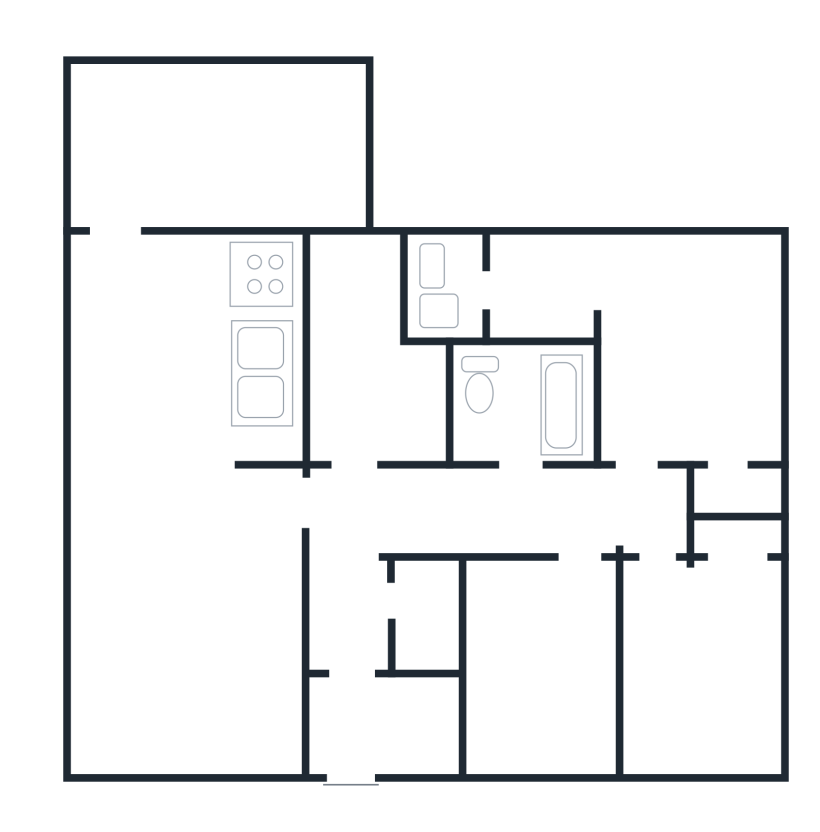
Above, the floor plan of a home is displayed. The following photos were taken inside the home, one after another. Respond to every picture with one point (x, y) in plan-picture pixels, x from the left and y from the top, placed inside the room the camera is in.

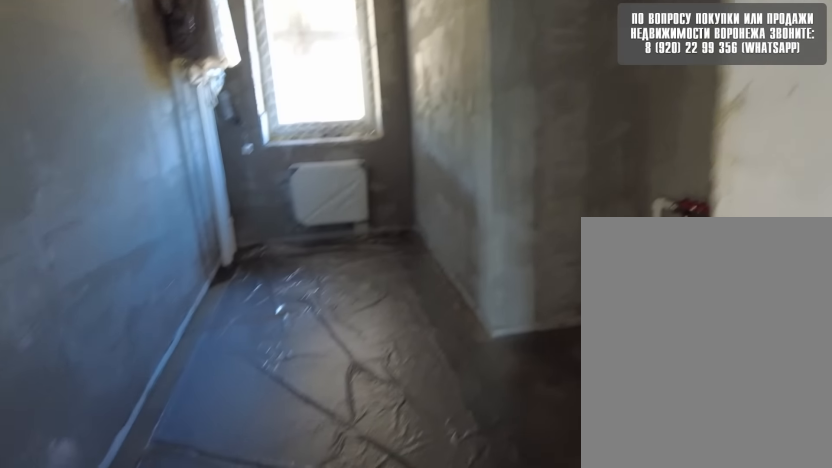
(376, 453)
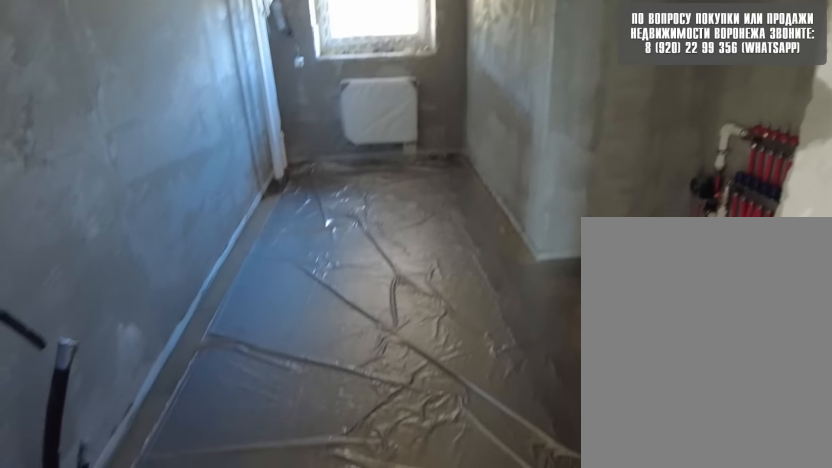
(380, 433)
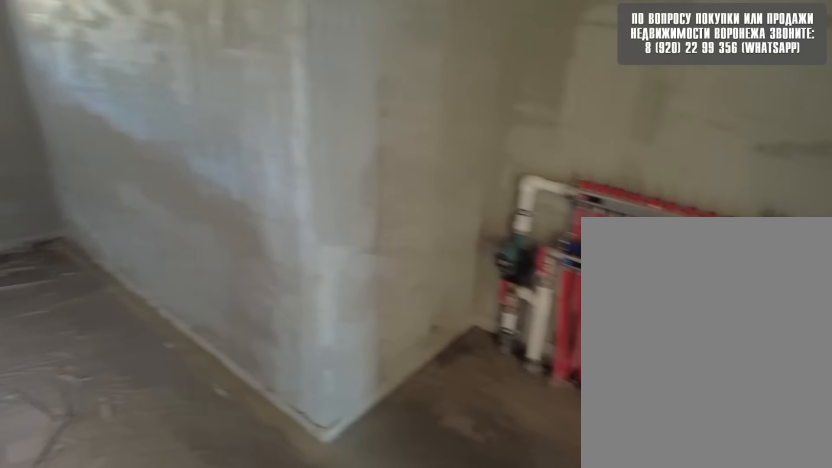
(384, 413)
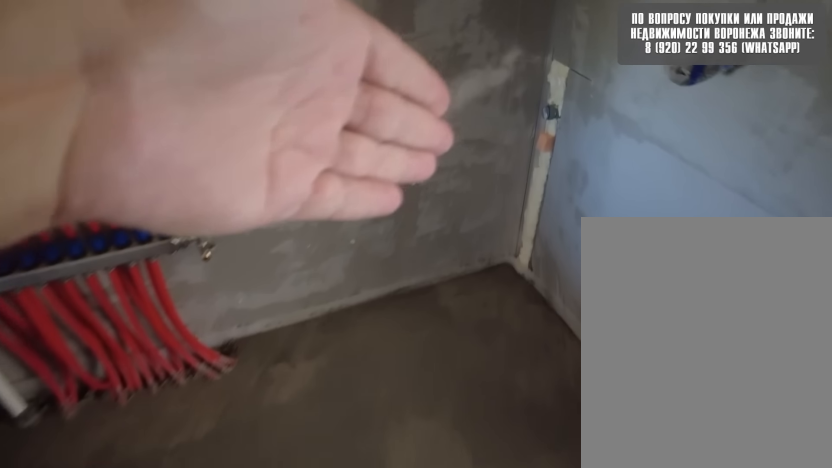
(384, 416)
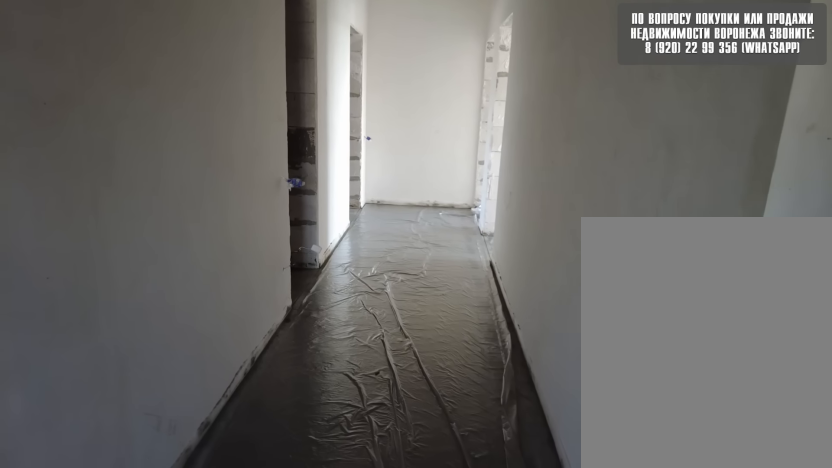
(367, 538)
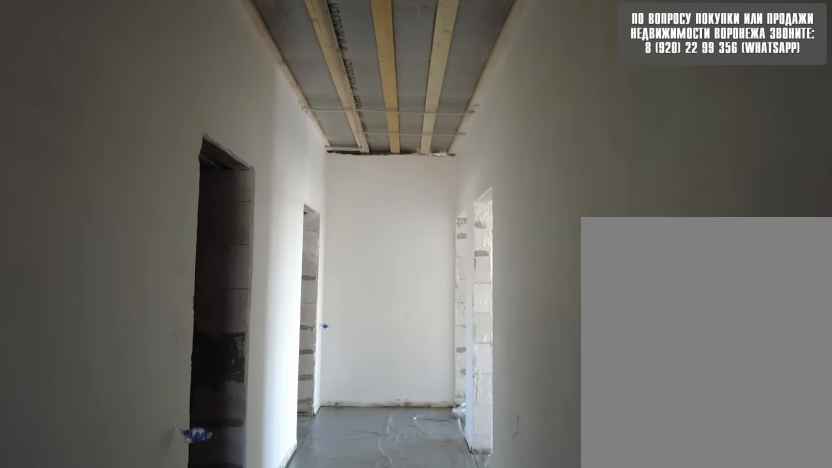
(365, 535)
